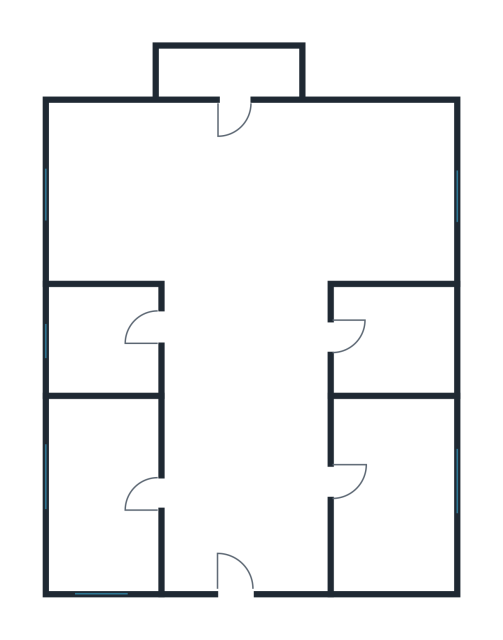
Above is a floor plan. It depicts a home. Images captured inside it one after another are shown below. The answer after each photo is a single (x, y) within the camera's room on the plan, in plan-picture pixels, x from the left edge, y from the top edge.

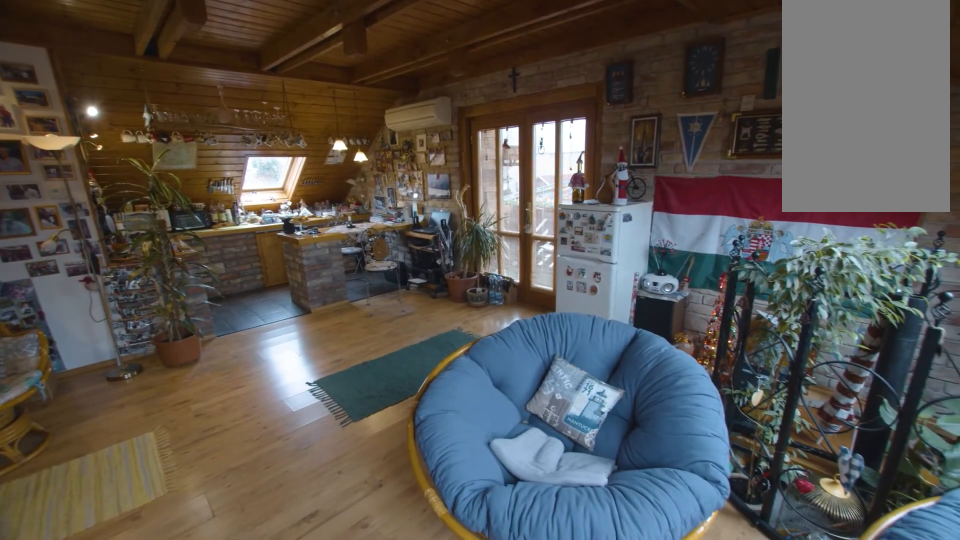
(386, 189)
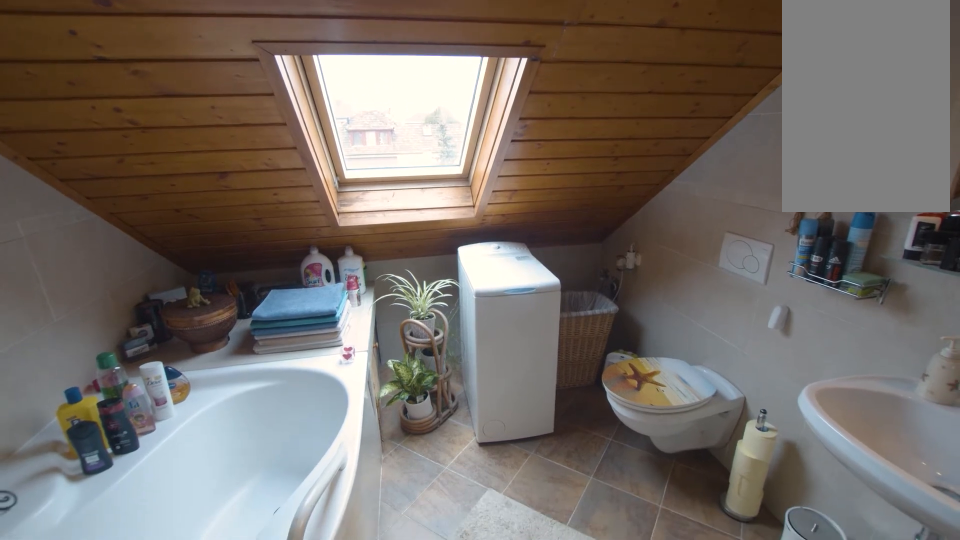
(104, 341)
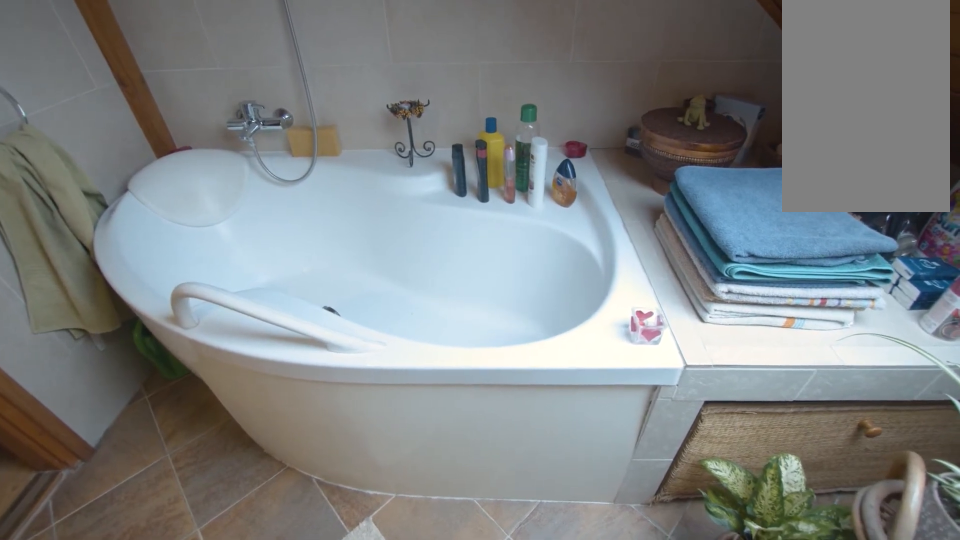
(104, 341)
